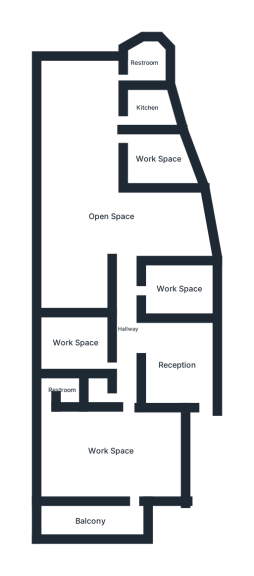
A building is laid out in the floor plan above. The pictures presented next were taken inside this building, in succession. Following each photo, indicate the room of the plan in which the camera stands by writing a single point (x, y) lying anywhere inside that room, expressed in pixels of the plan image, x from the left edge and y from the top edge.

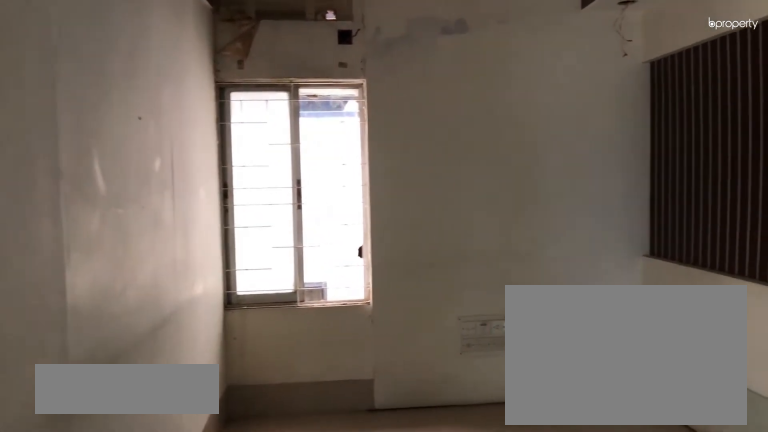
(76, 345)
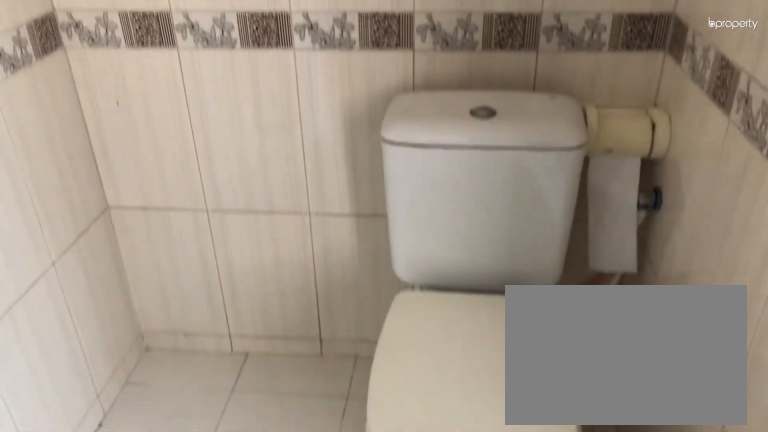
(59, 393)
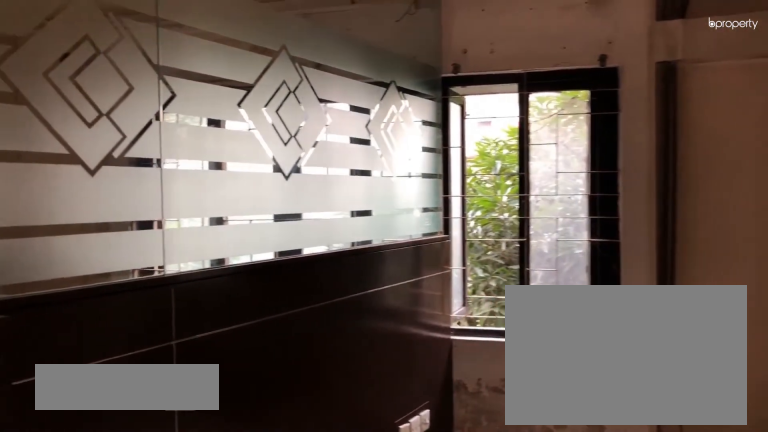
(179, 288)
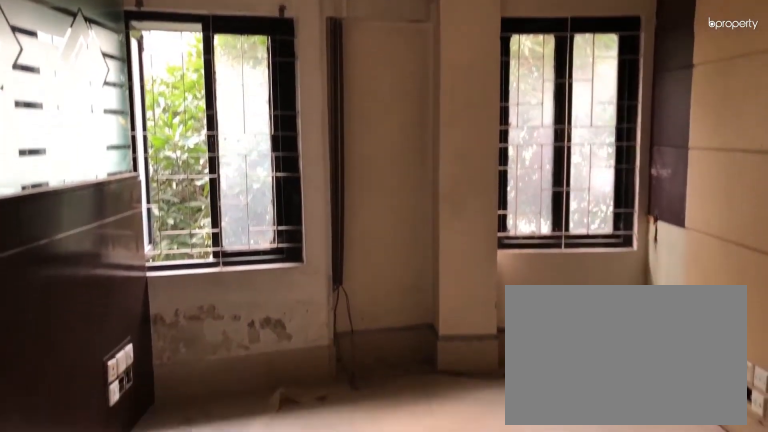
(179, 288)
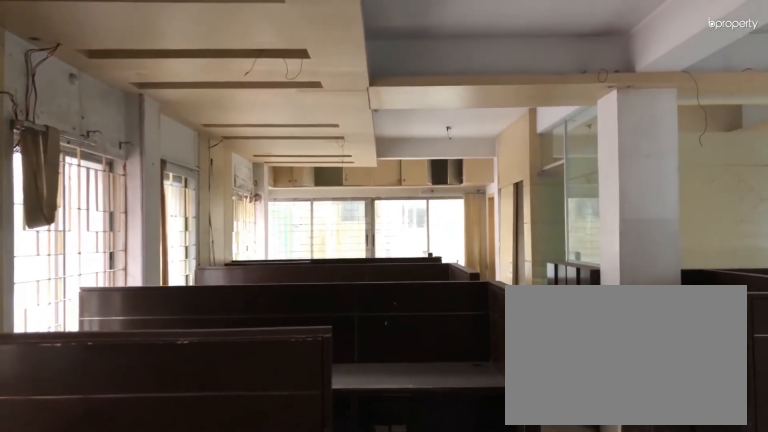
(110, 217)
